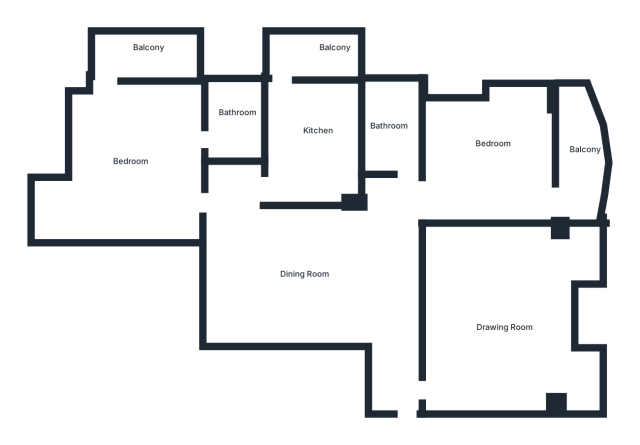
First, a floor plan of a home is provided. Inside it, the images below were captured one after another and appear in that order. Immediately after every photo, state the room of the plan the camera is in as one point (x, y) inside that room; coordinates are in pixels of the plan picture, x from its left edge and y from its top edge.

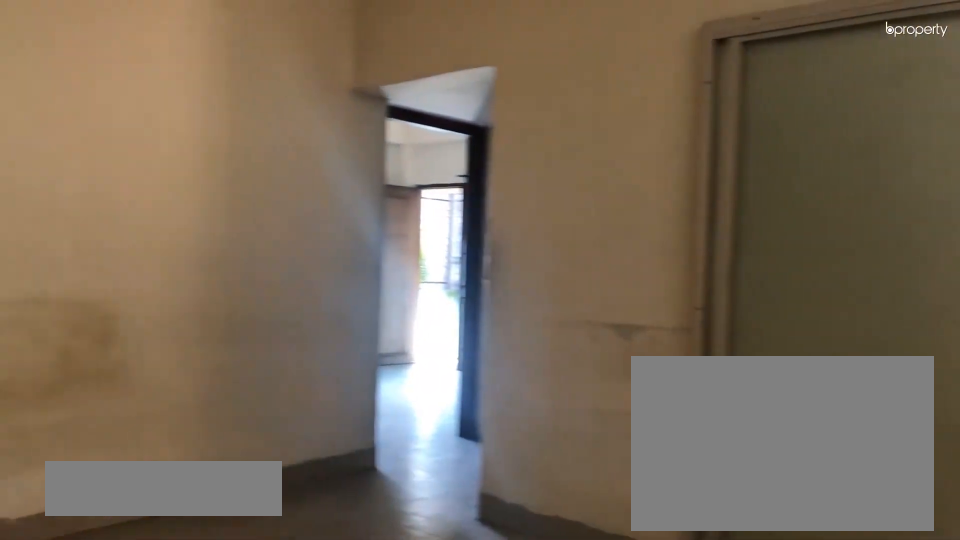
(313, 273)
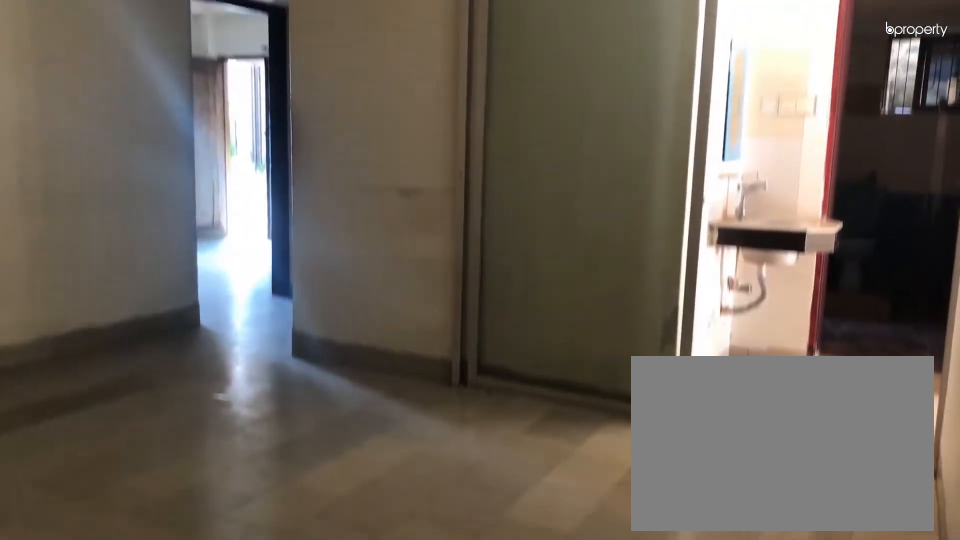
(313, 273)
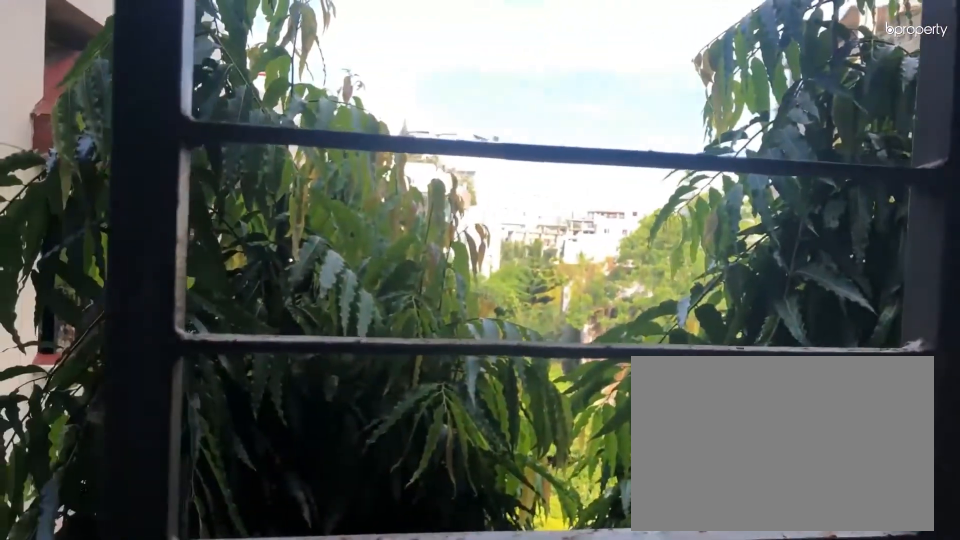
(138, 52)
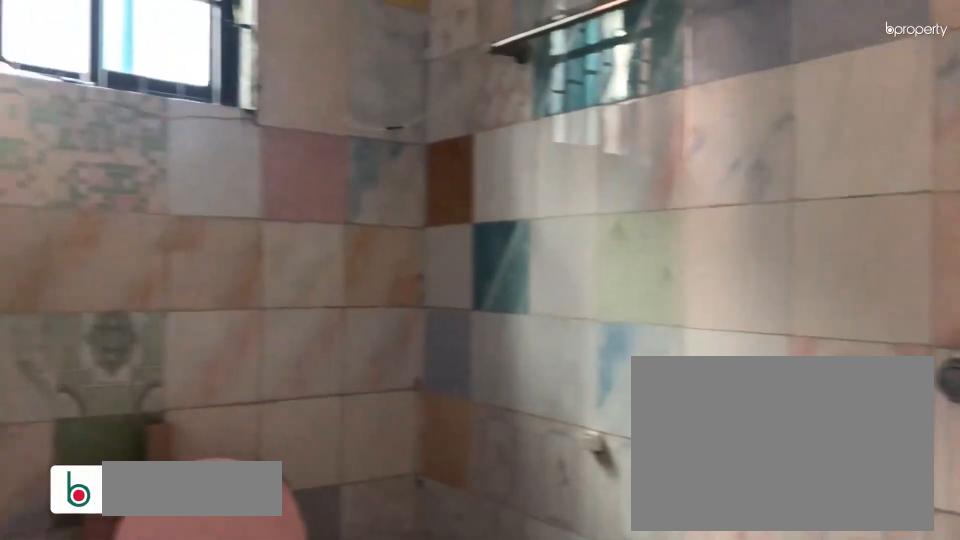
(231, 124)
